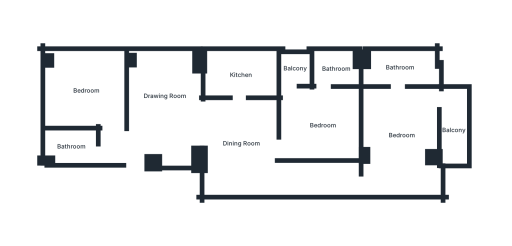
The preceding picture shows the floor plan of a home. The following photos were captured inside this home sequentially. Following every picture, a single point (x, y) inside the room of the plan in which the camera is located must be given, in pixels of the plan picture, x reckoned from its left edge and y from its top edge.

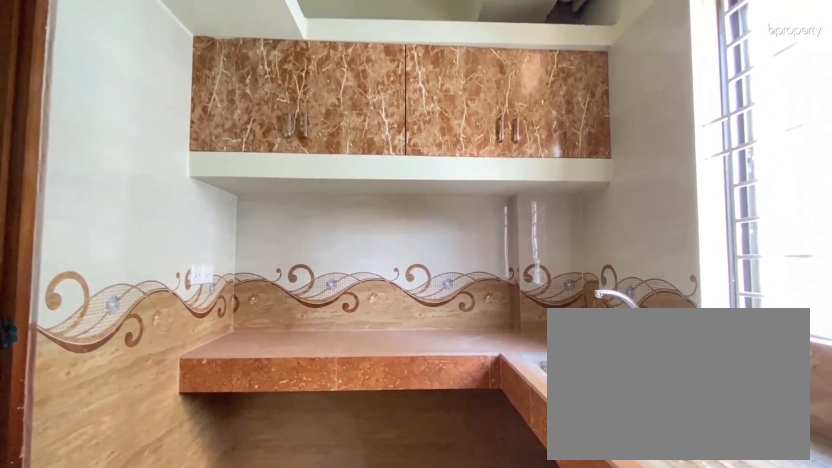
(240, 75)
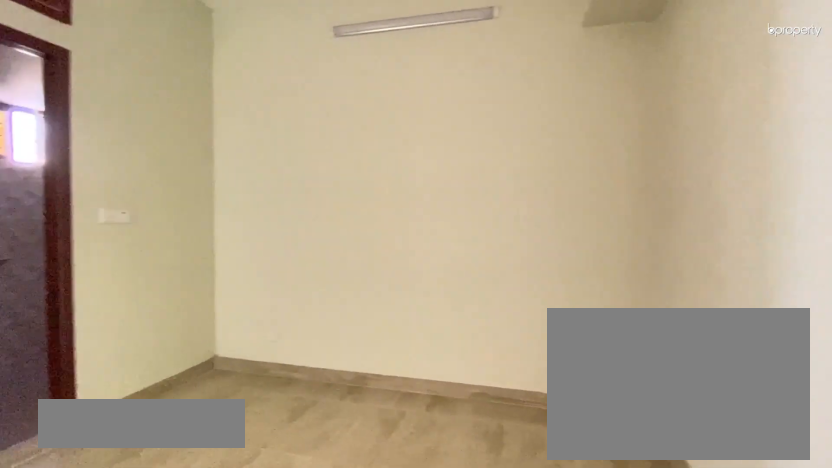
(322, 125)
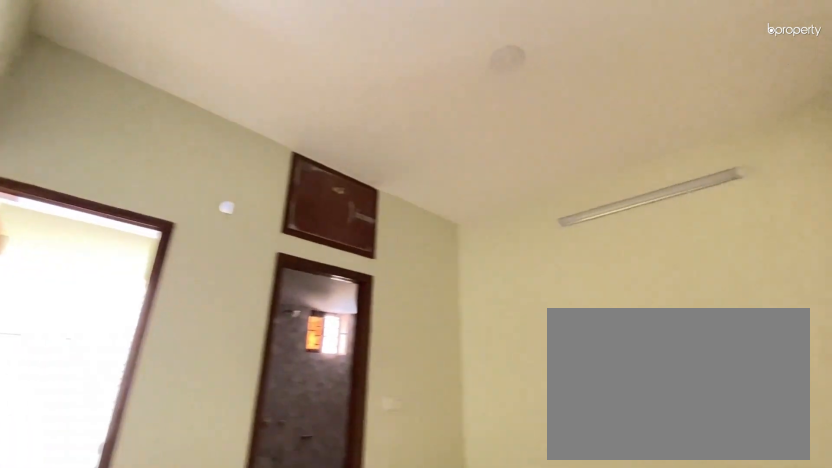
(322, 125)
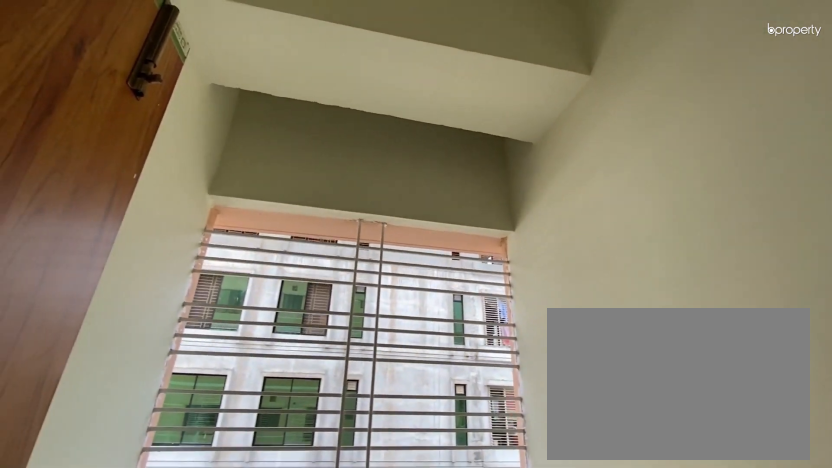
(294, 68)
